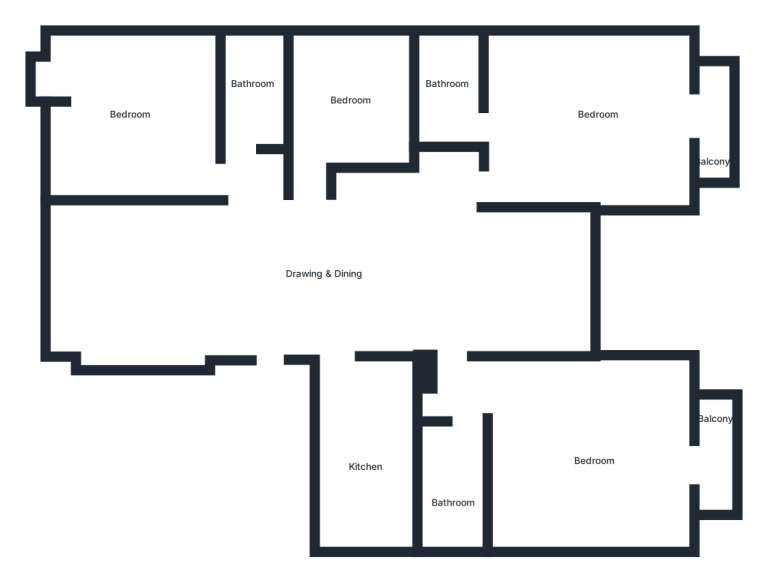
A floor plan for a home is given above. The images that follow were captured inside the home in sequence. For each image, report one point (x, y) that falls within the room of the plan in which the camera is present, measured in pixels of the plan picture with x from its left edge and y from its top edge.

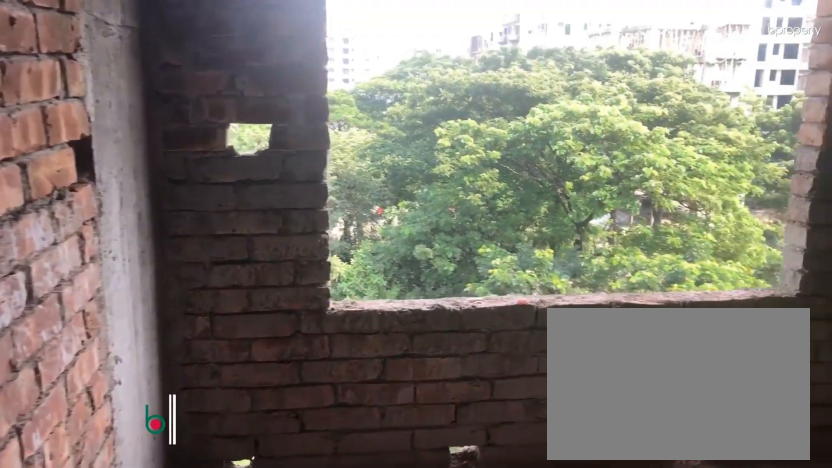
(351, 101)
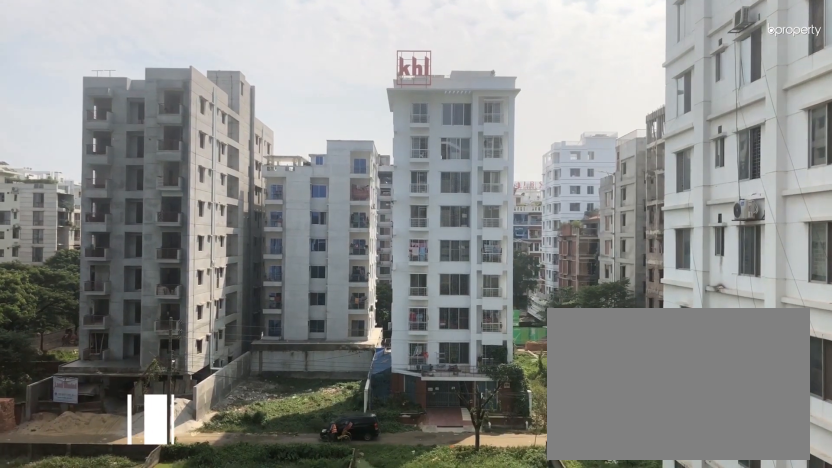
(706, 120)
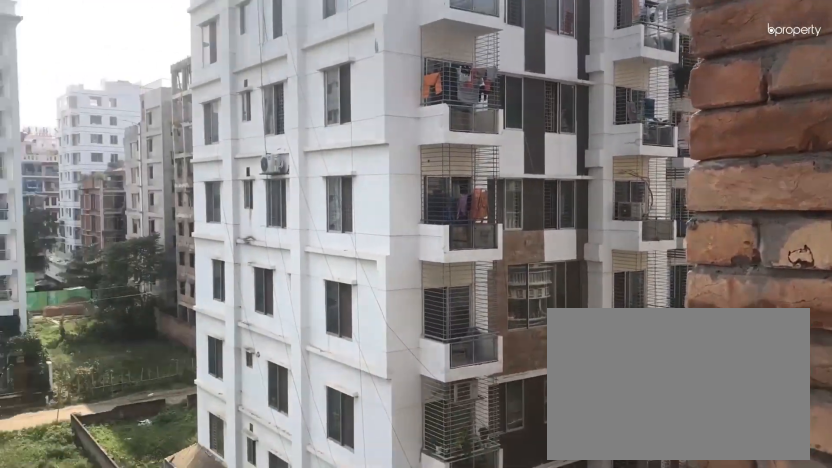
(706, 120)
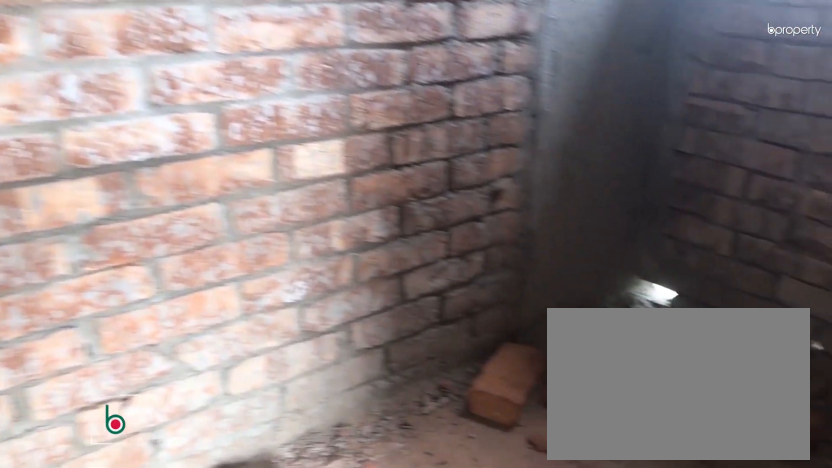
(448, 91)
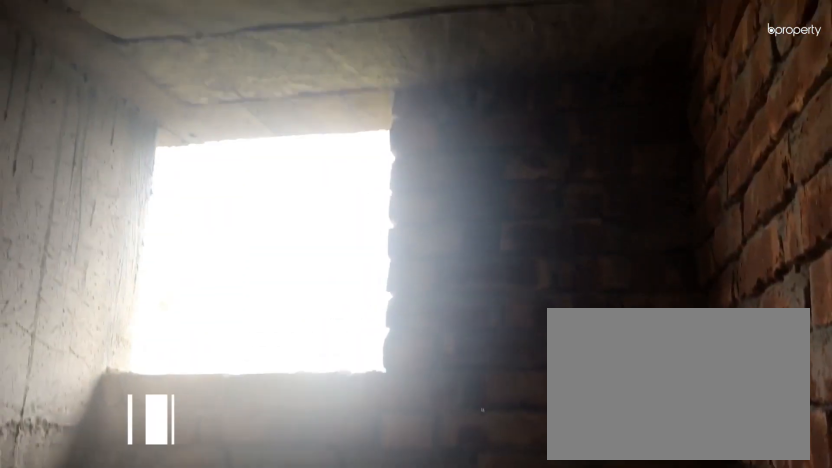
(447, 91)
